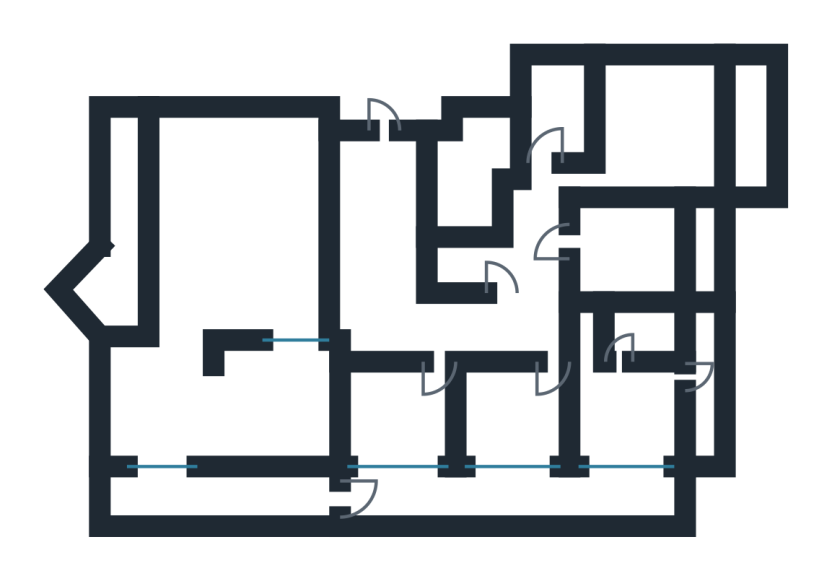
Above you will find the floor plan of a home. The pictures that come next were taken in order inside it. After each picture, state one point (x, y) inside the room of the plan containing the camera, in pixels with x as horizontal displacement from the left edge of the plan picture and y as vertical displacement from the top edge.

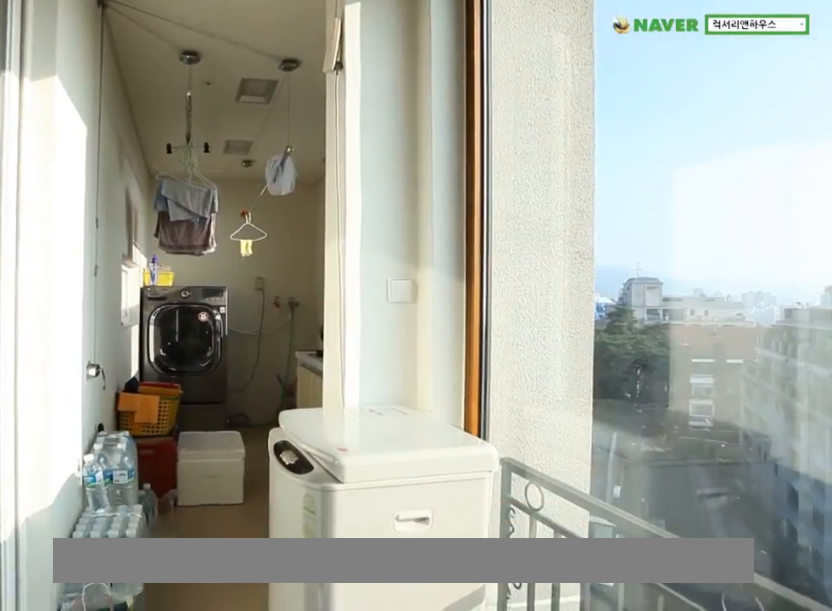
(217, 496)
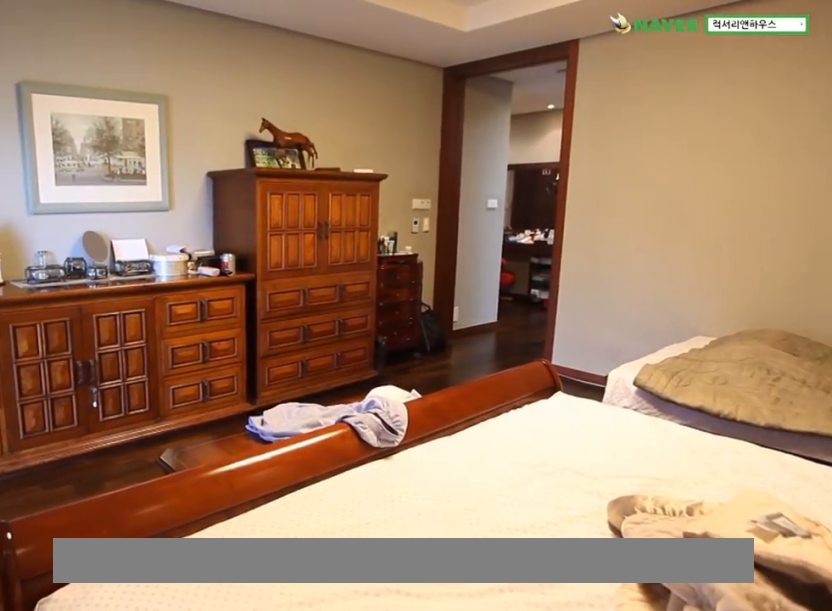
(692, 127)
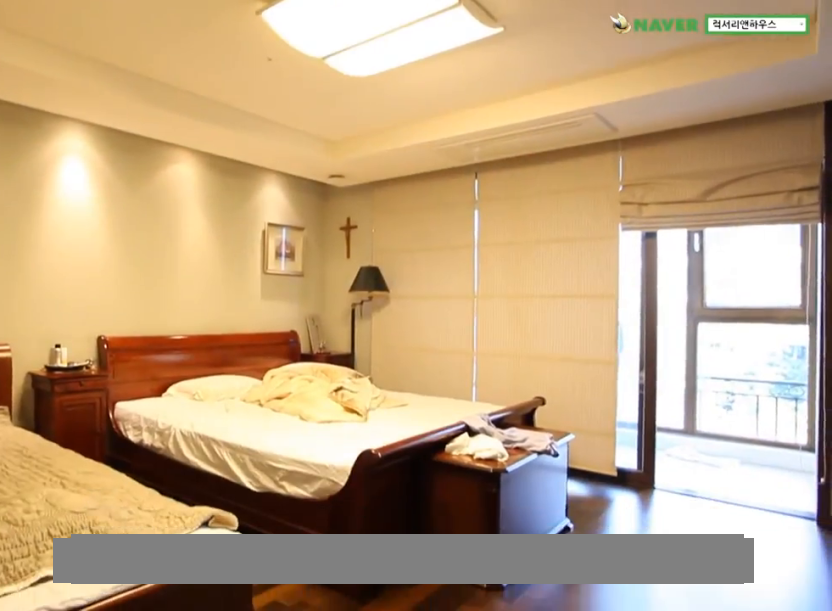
(692, 127)
